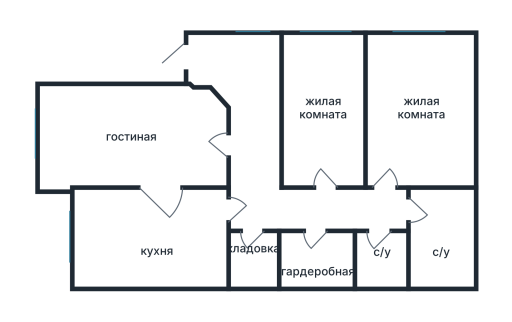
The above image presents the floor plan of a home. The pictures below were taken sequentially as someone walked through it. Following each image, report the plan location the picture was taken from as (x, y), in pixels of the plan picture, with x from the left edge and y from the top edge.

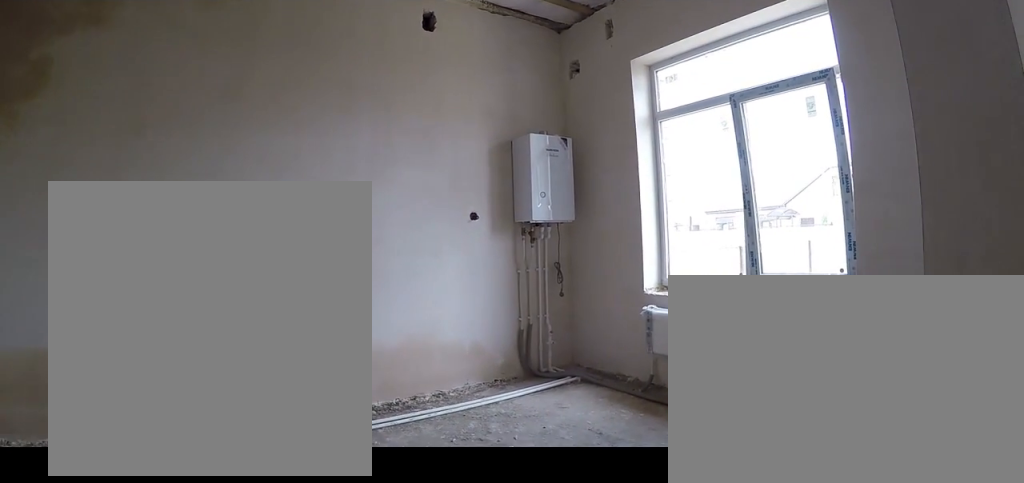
(157, 251)
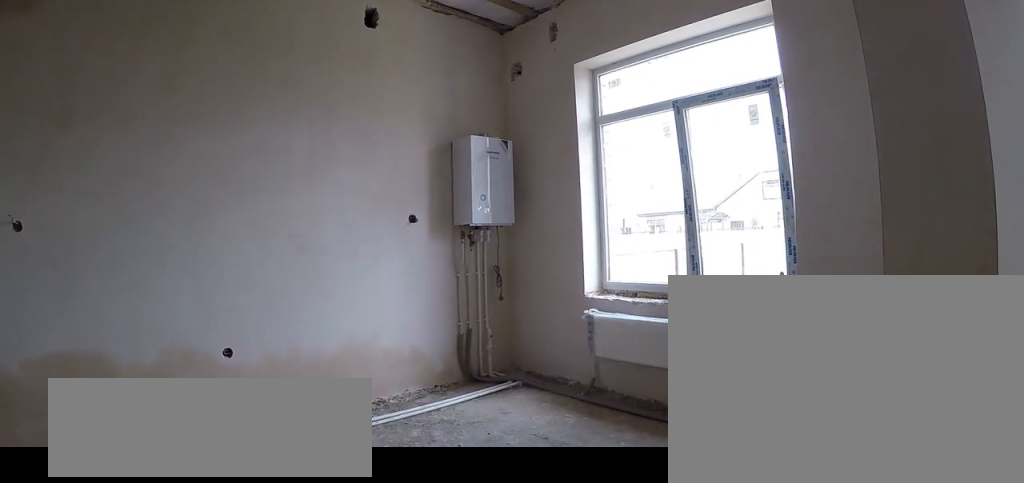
(157, 250)
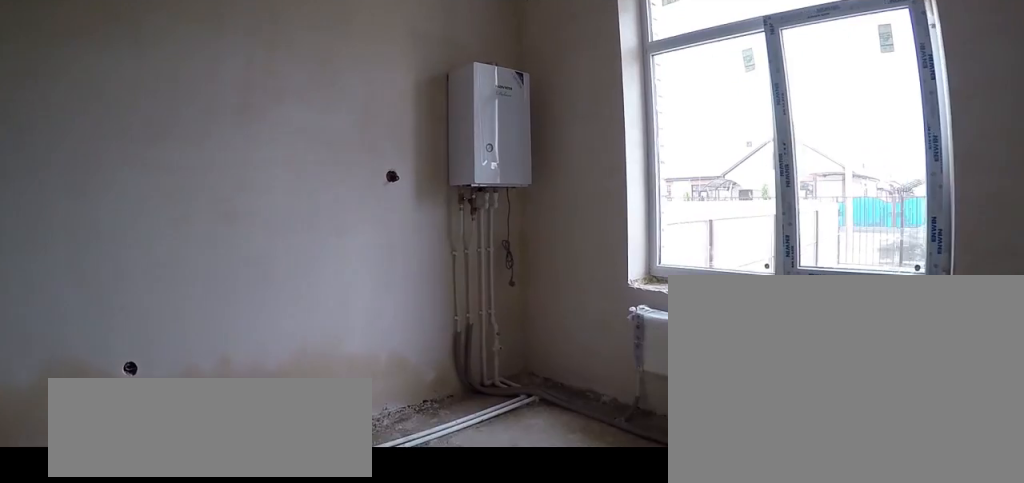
(116, 250)
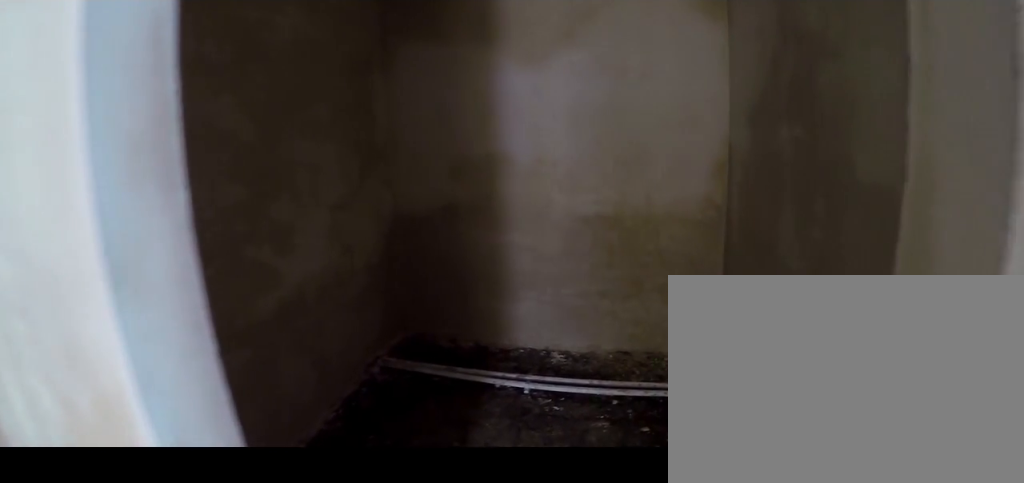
(252, 223)
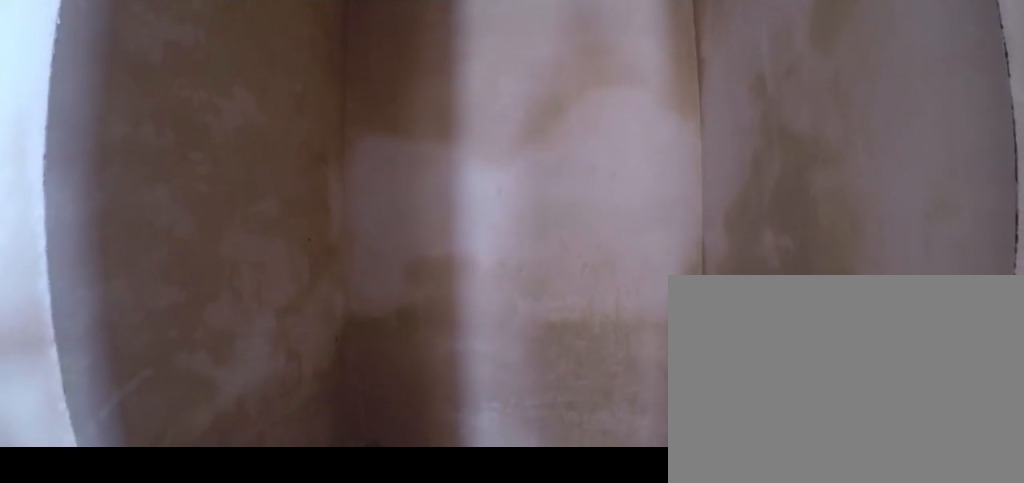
(253, 226)
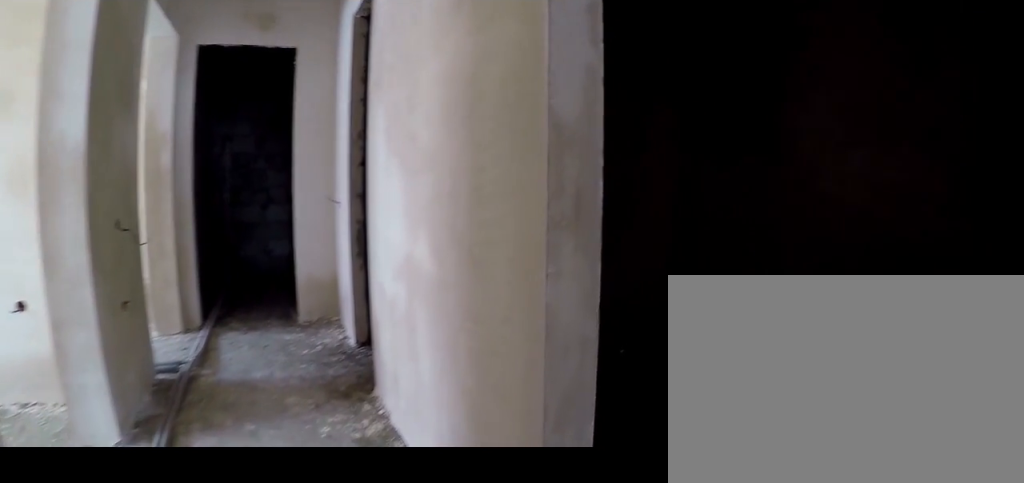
(302, 210)
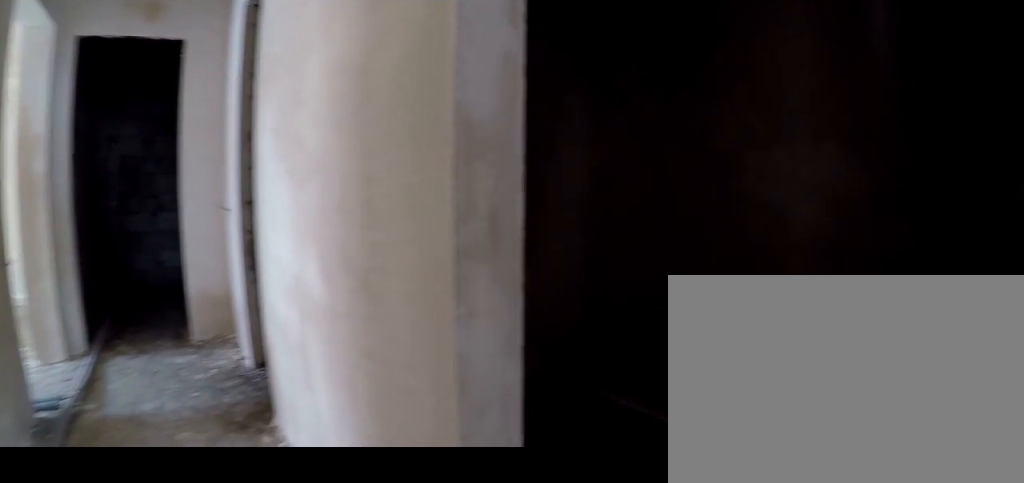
(307, 213)
